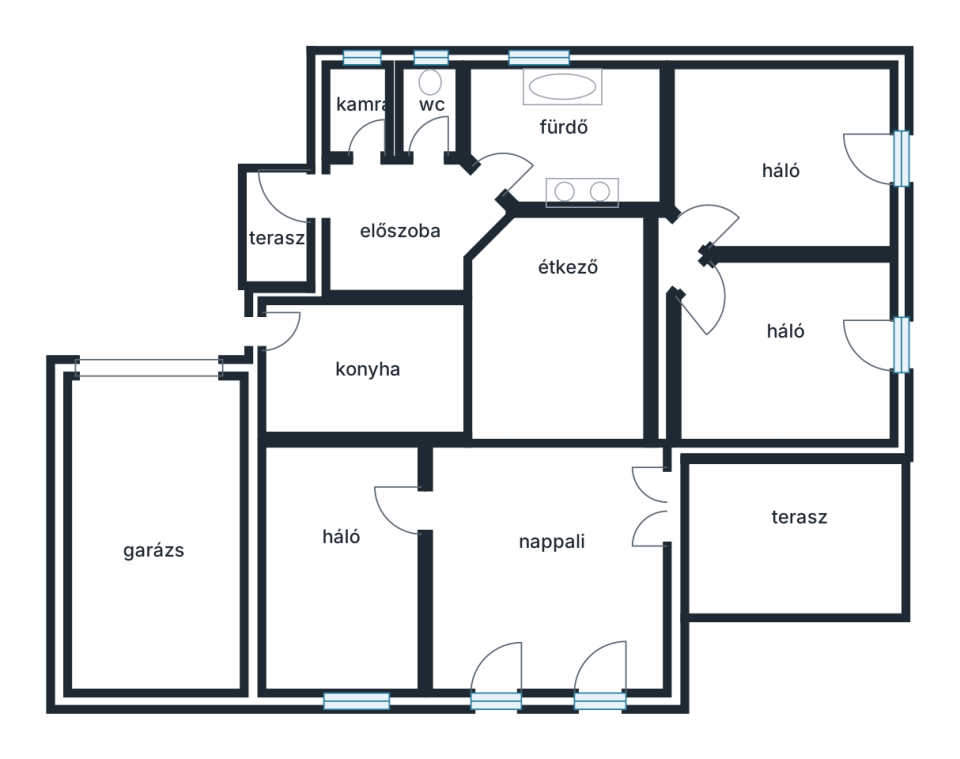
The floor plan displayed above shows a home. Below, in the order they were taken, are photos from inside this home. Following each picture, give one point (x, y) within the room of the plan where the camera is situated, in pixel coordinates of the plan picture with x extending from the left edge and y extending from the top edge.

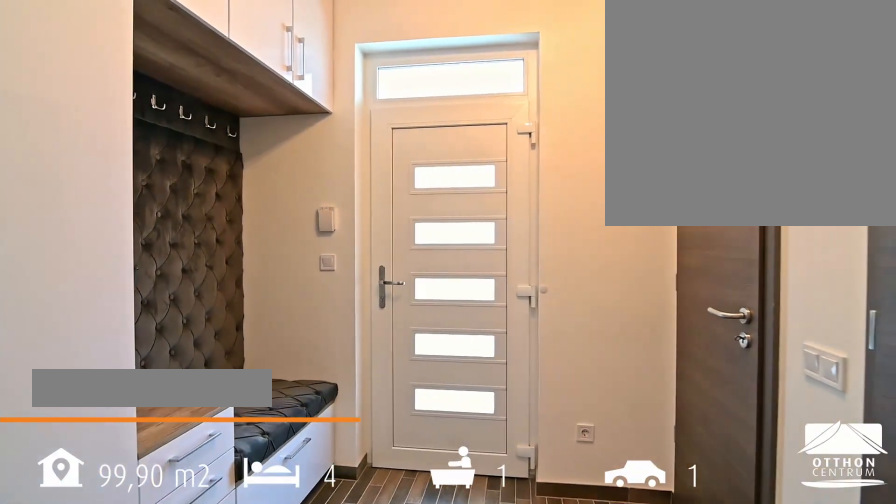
(402, 225)
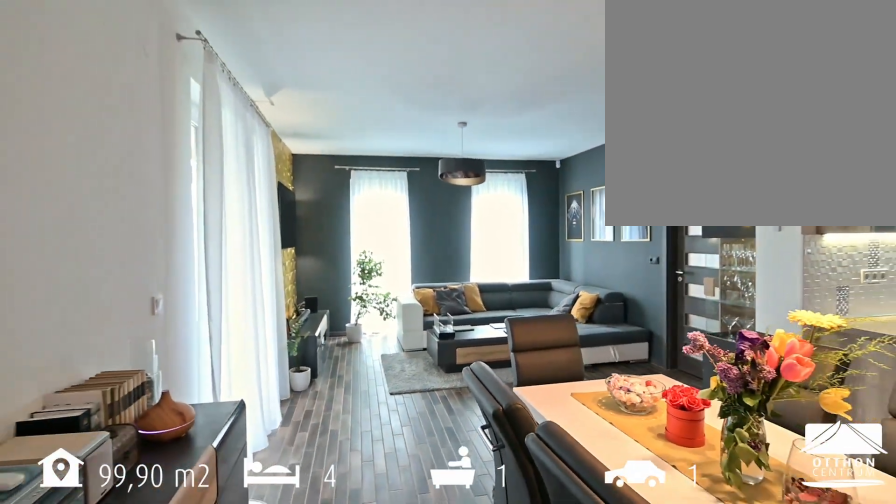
(498, 365)
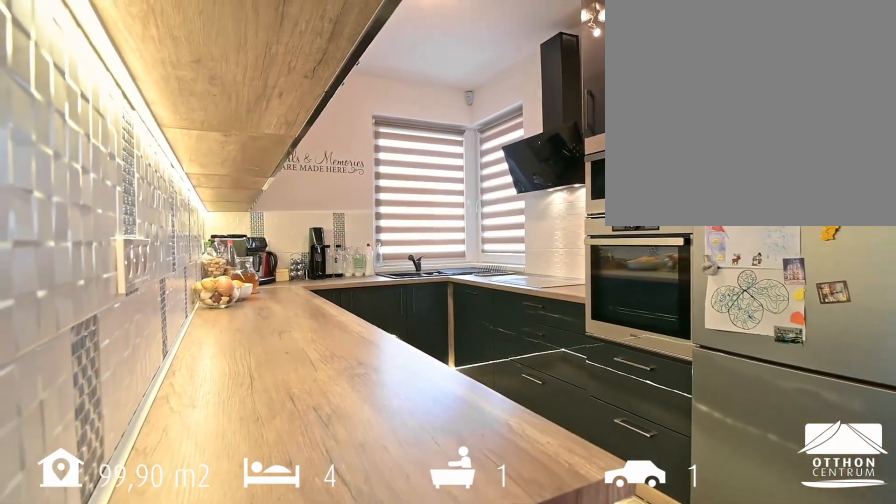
(364, 372)
